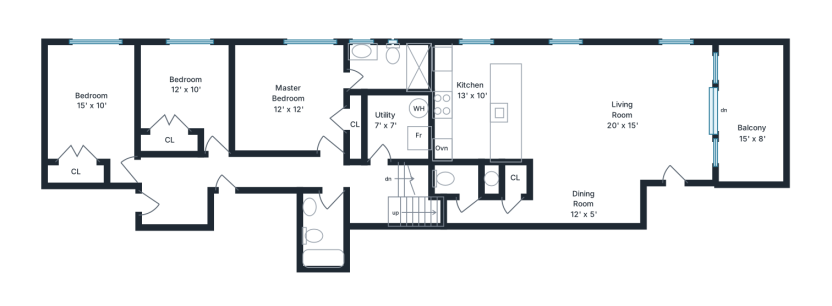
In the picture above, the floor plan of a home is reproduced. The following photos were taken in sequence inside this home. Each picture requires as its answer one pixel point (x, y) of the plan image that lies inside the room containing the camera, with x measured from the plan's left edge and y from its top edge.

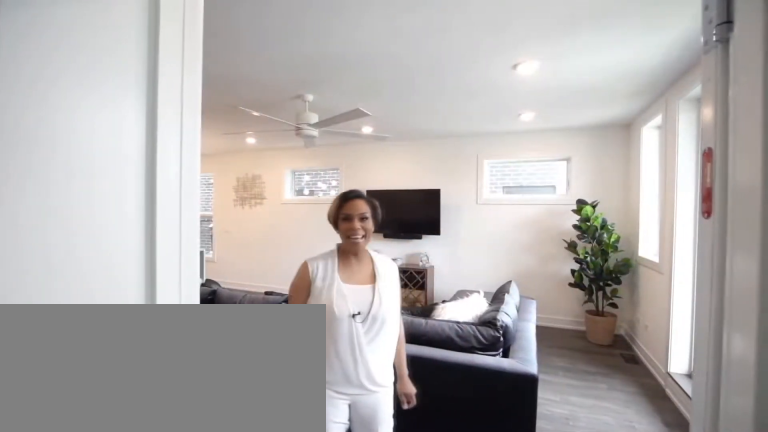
(584, 130)
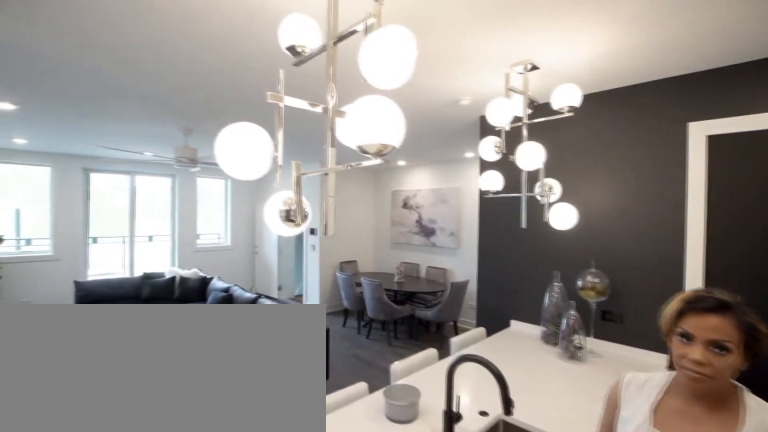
(583, 129)
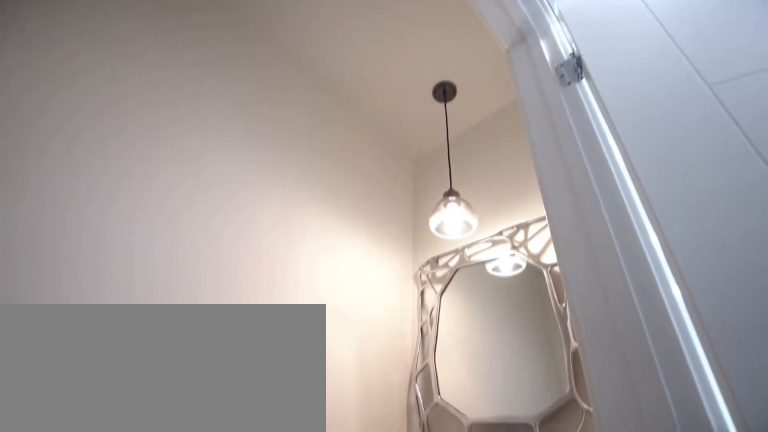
(461, 182)
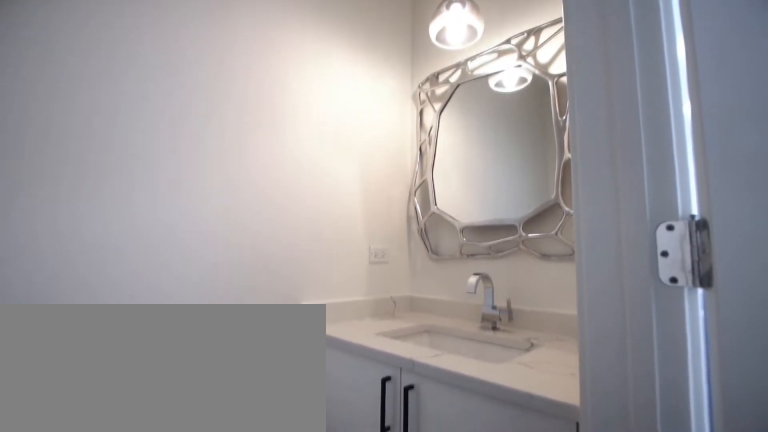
(461, 182)
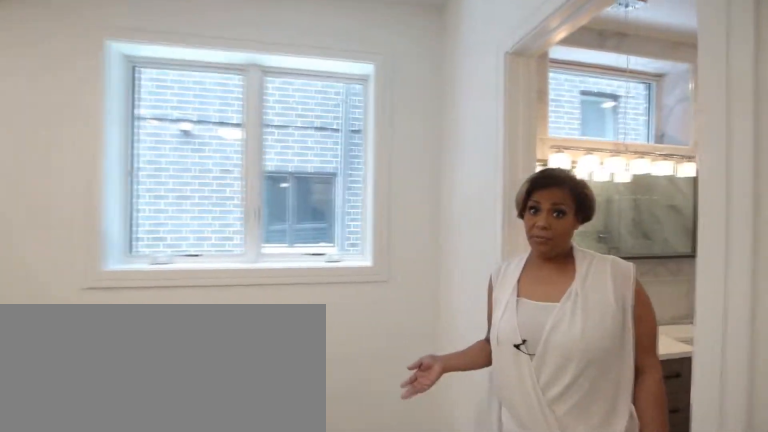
(286, 96)
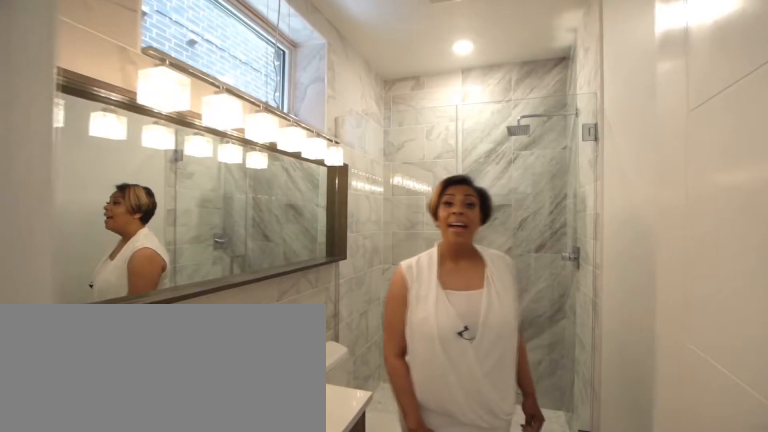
(381, 73)
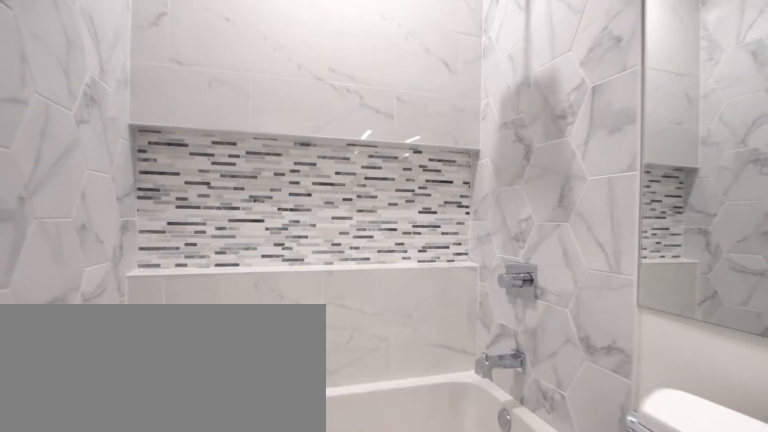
(330, 224)
